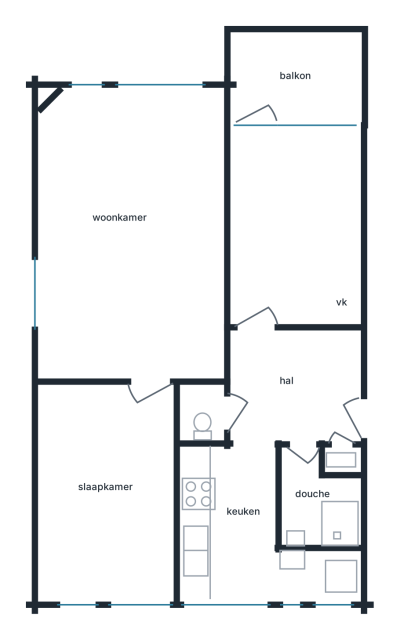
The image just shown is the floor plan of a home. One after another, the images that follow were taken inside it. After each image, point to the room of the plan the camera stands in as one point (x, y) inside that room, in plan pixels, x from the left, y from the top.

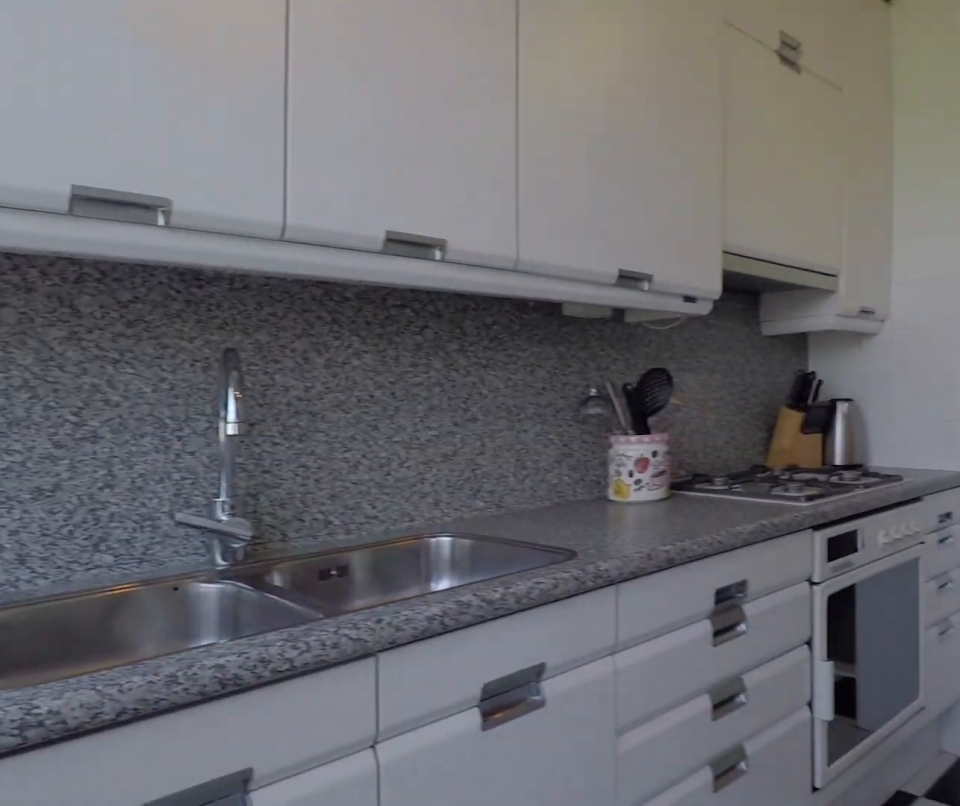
(246, 535)
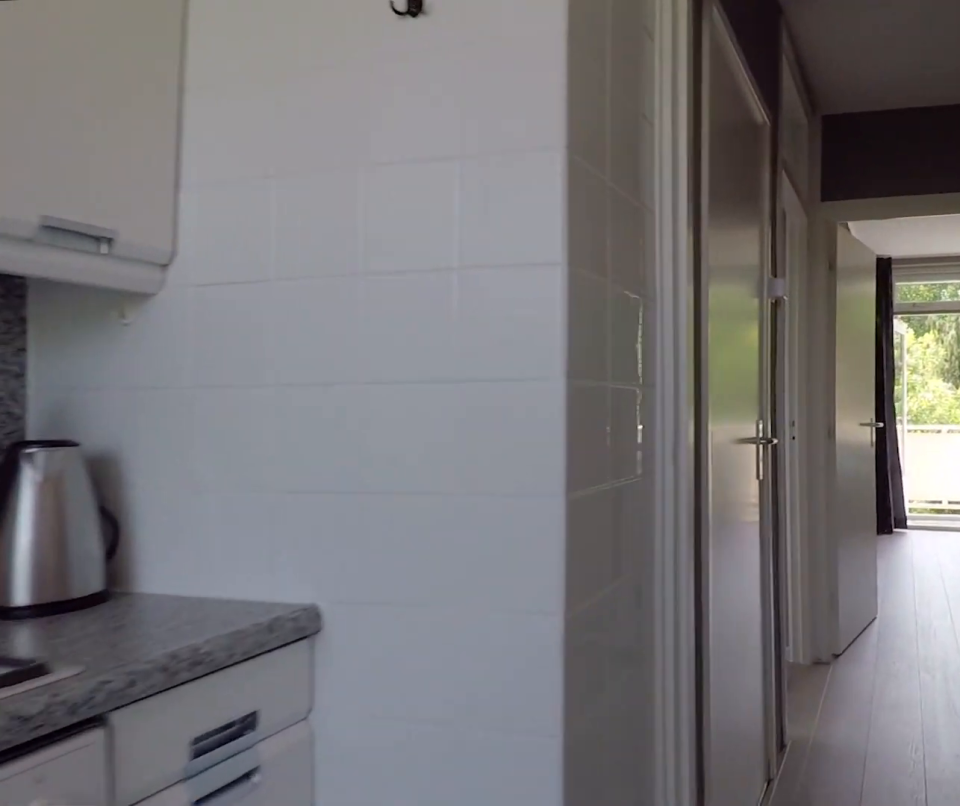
(246, 535)
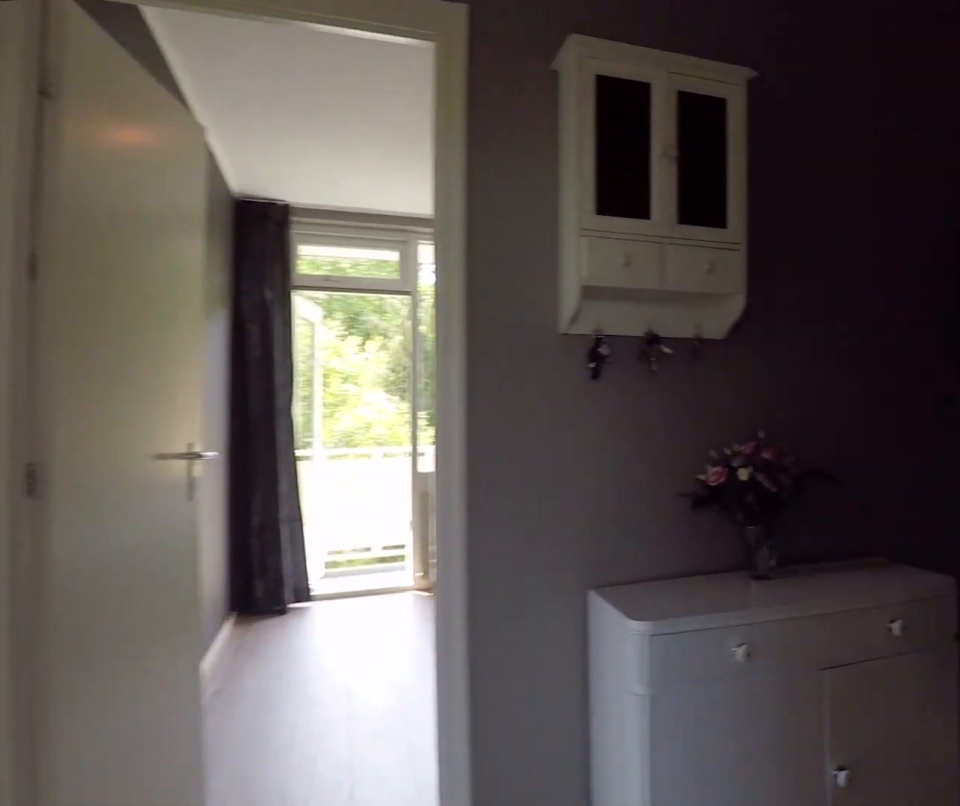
(295, 386)
